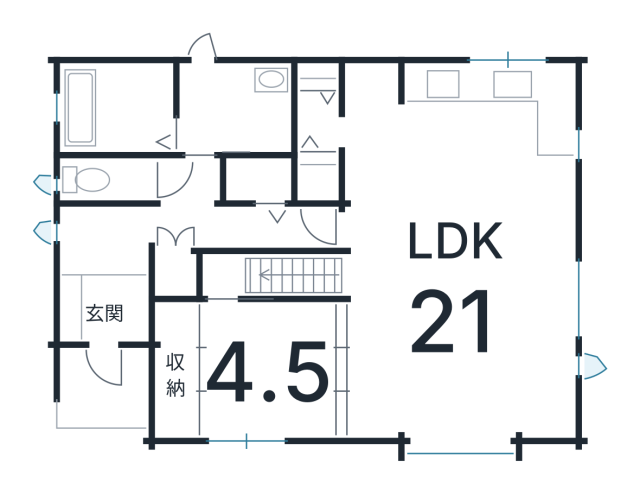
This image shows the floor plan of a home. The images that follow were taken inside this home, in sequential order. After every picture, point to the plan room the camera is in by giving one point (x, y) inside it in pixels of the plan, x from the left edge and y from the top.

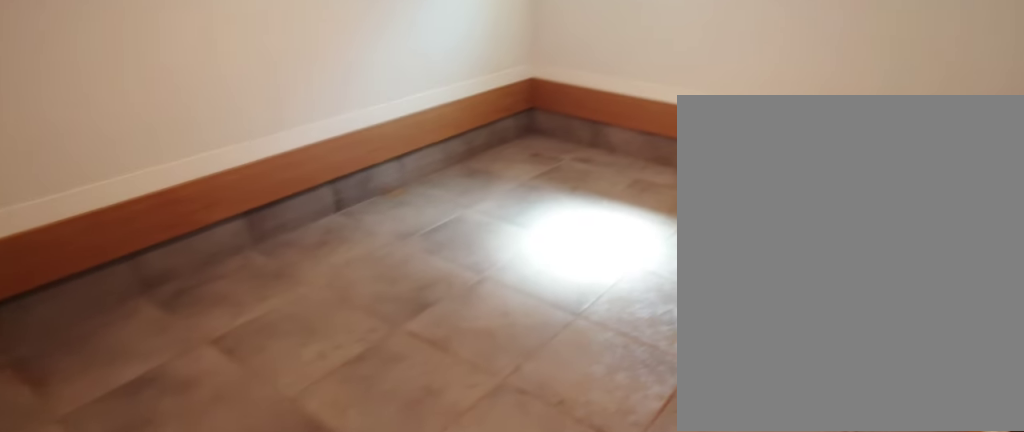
(105, 302)
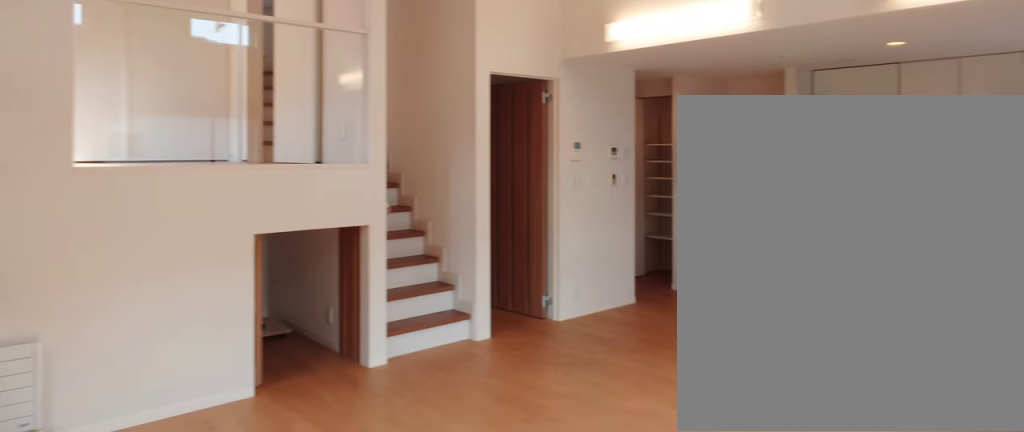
(444, 329)
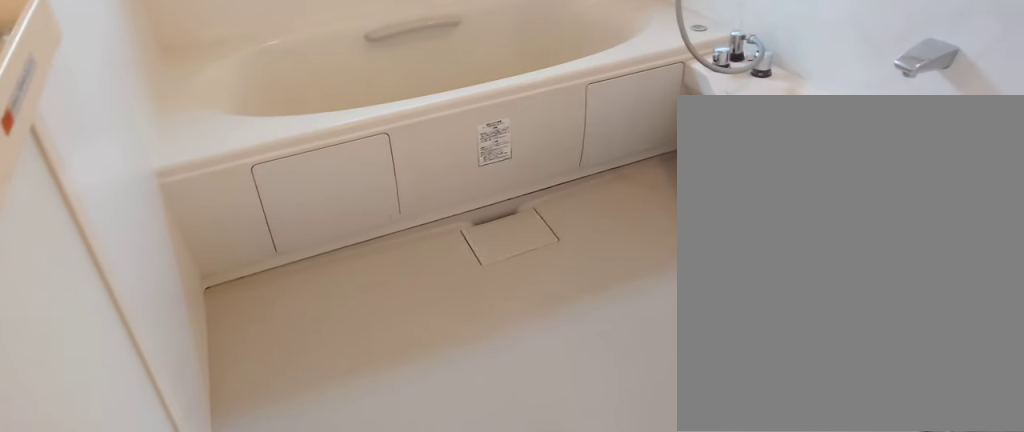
(108, 111)
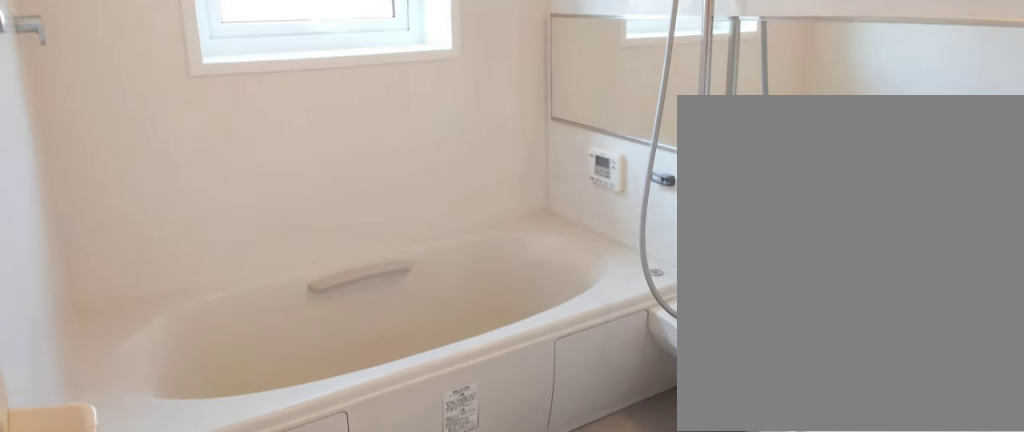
(108, 111)
